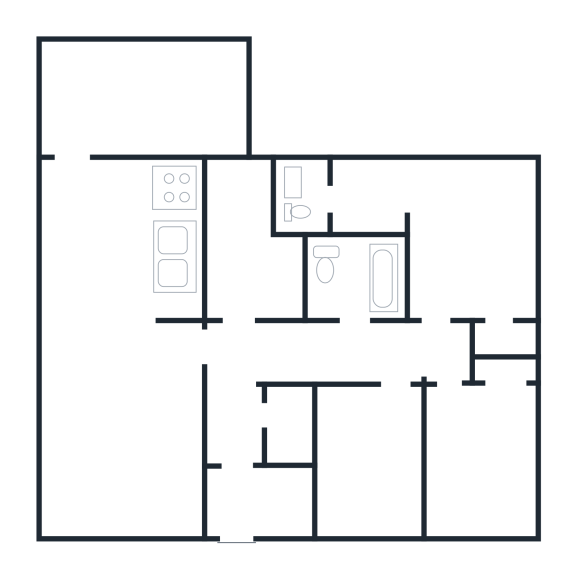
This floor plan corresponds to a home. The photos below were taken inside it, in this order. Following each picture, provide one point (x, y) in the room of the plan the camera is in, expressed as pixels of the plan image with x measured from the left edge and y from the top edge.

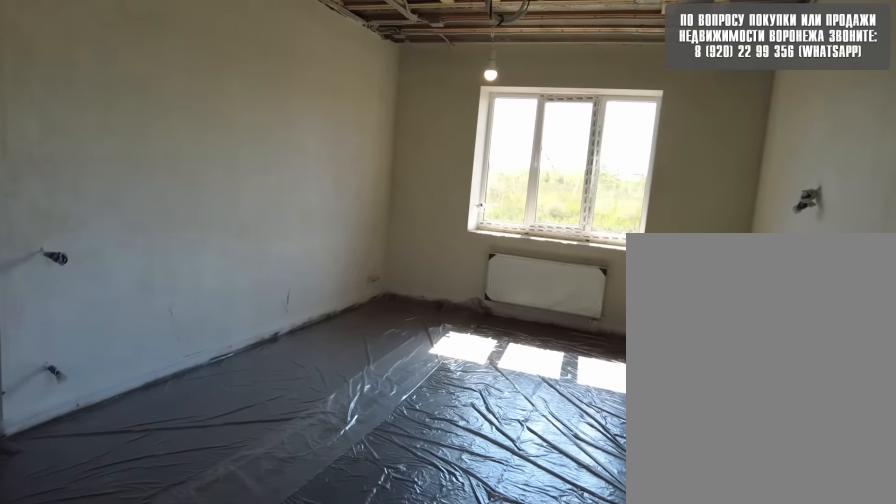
(96, 279)
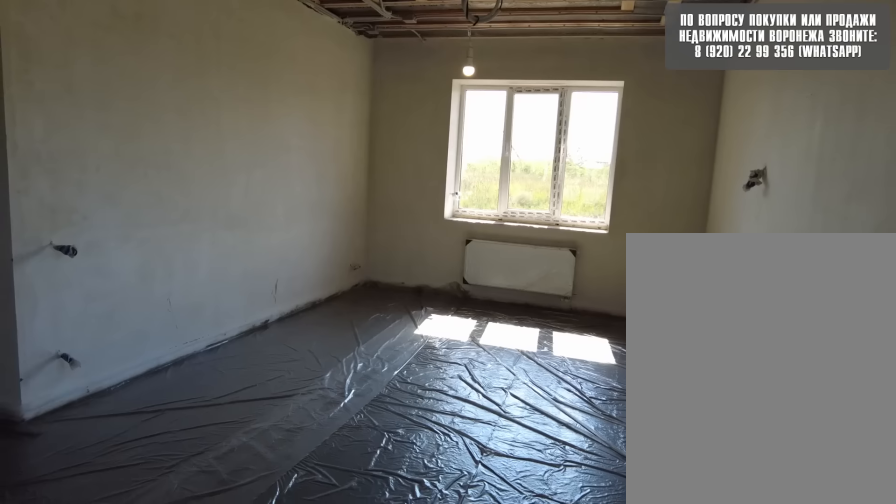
(96, 262)
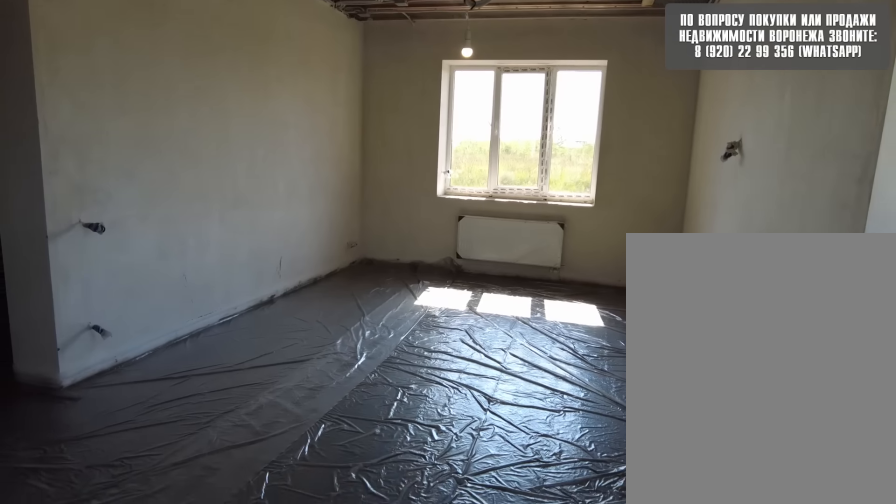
(98, 245)
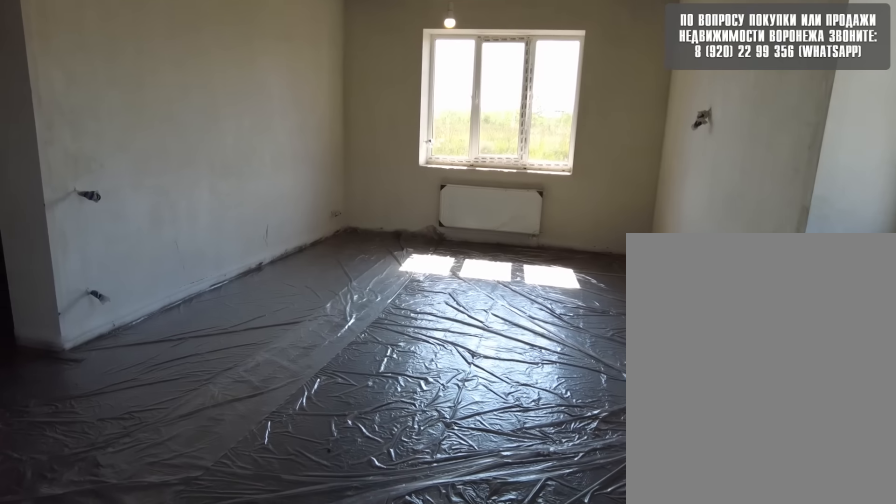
(98, 229)
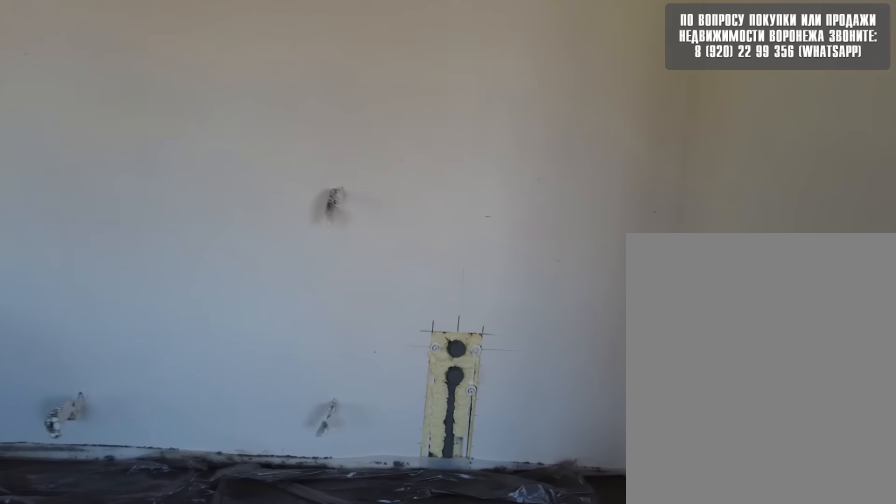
(99, 208)
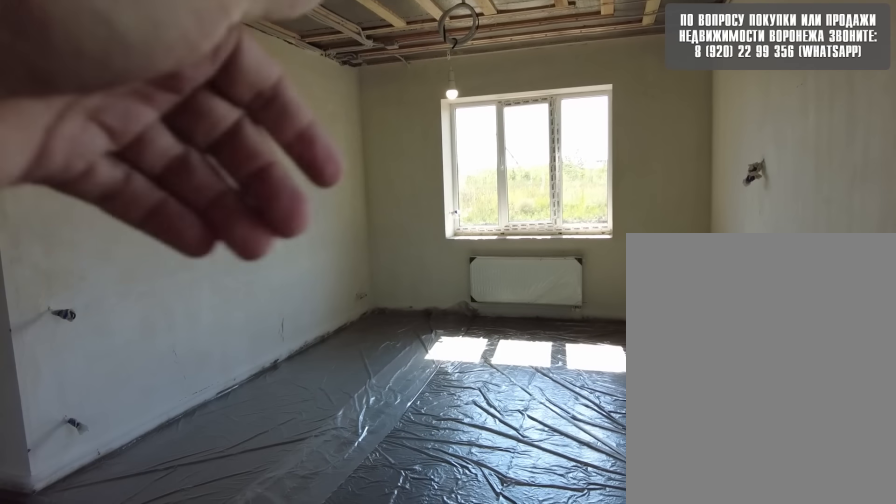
(98, 208)
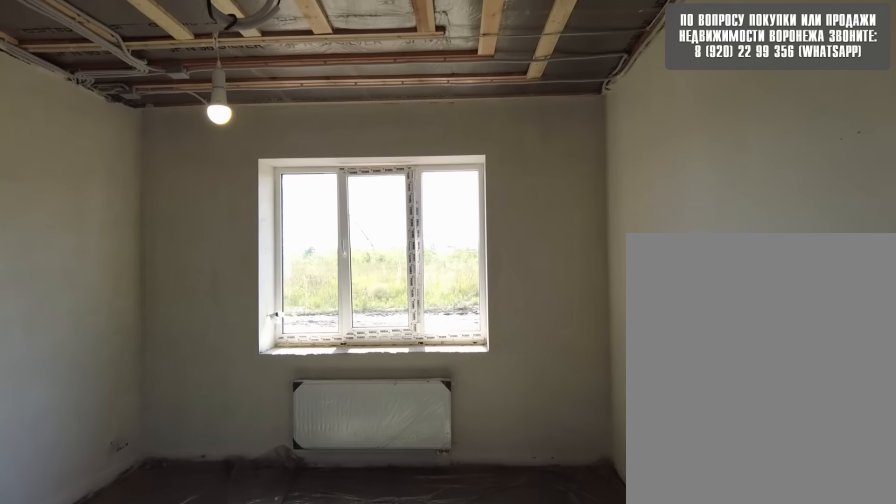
(99, 208)
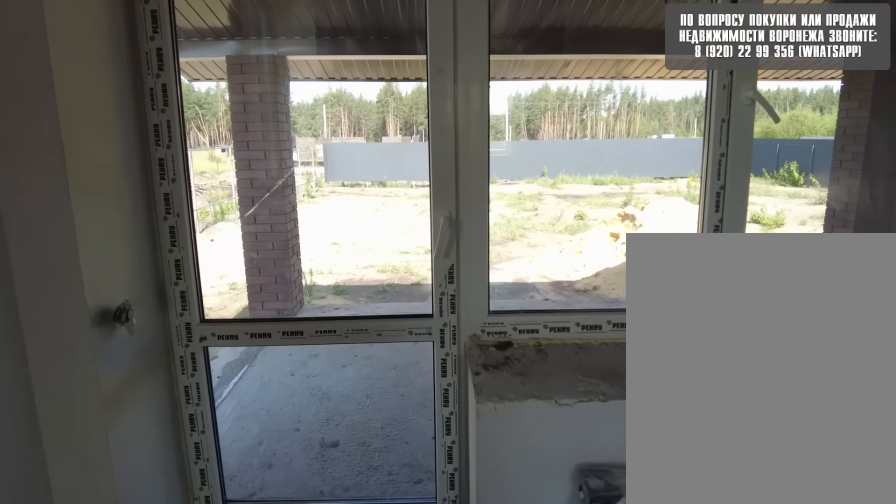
(100, 201)
